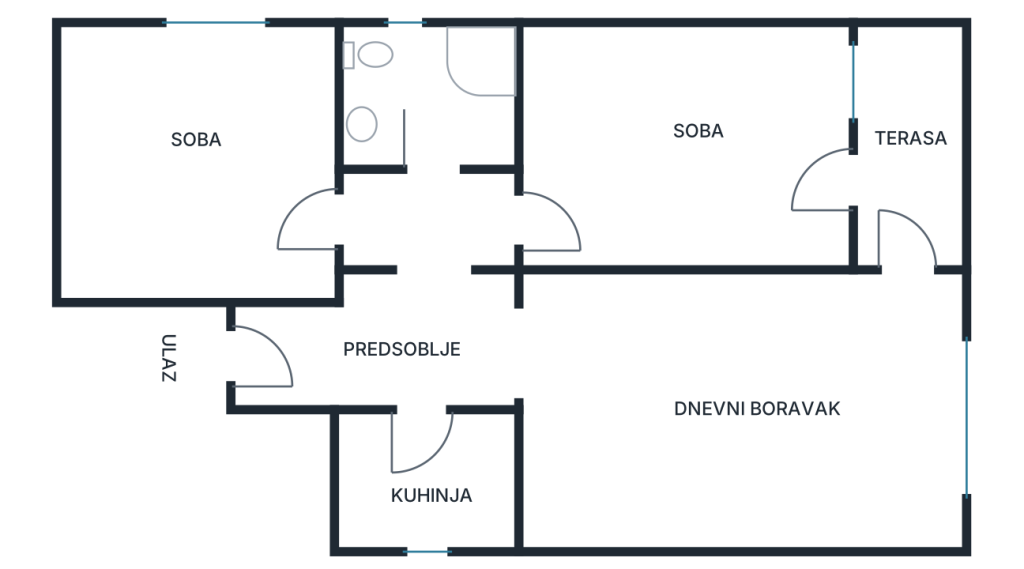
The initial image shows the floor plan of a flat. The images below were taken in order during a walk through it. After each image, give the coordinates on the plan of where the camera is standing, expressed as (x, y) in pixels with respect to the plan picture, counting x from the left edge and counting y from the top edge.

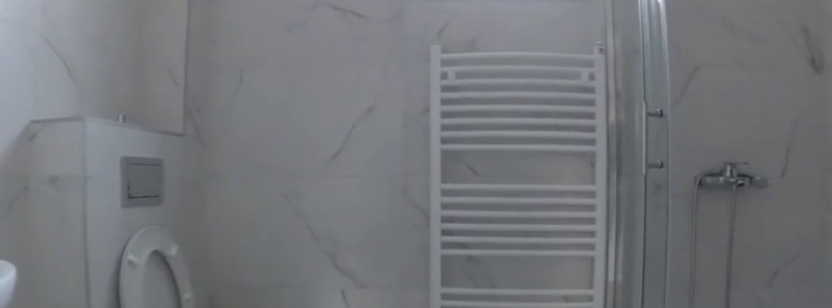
(420, 187)
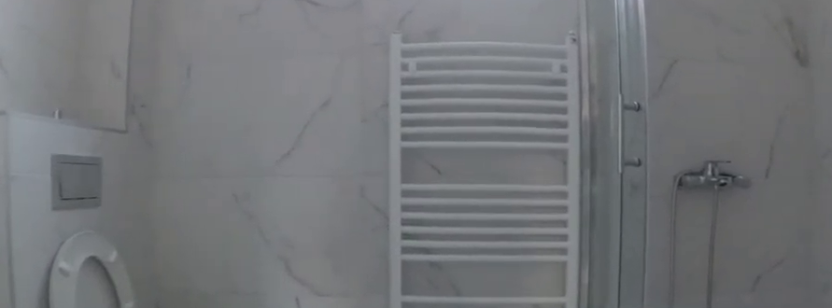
(420, 180)
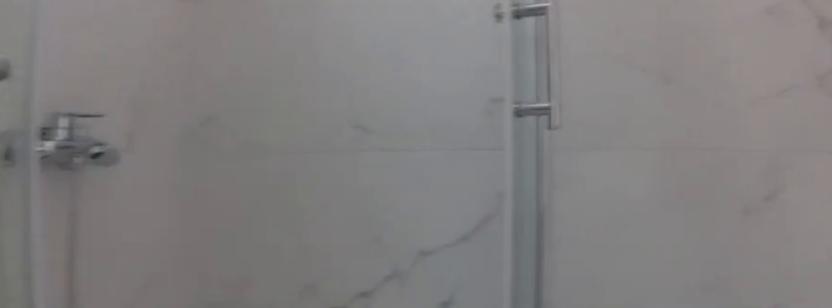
(427, 117)
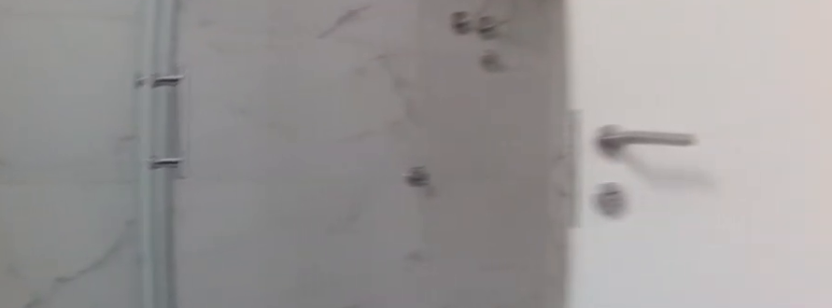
(429, 97)
